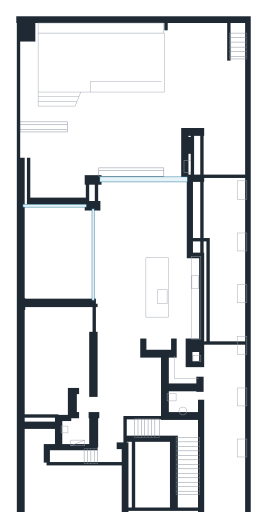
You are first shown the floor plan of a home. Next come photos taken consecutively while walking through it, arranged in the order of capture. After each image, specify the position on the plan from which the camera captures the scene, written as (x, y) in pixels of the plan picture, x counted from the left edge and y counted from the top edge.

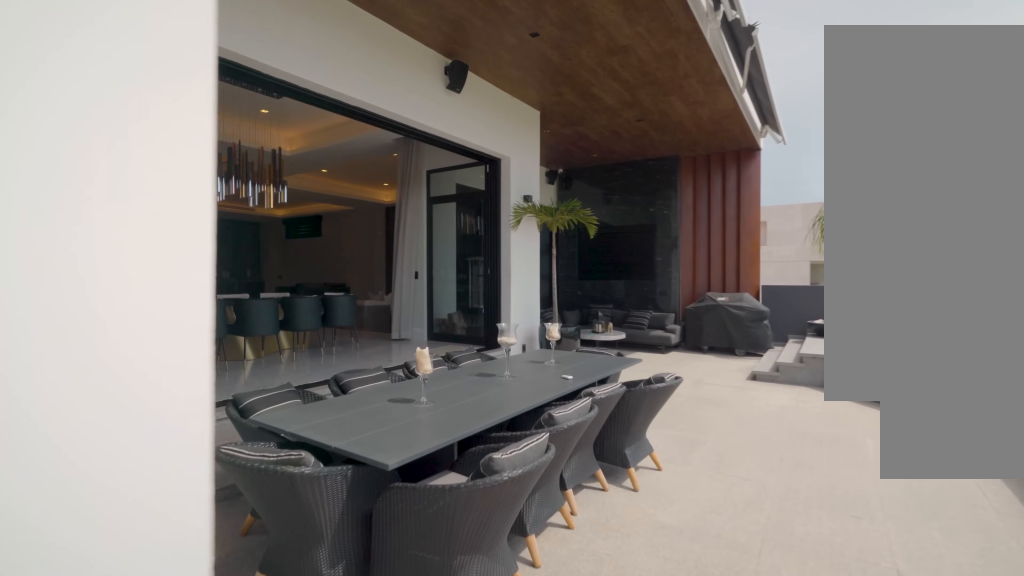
(189, 121)
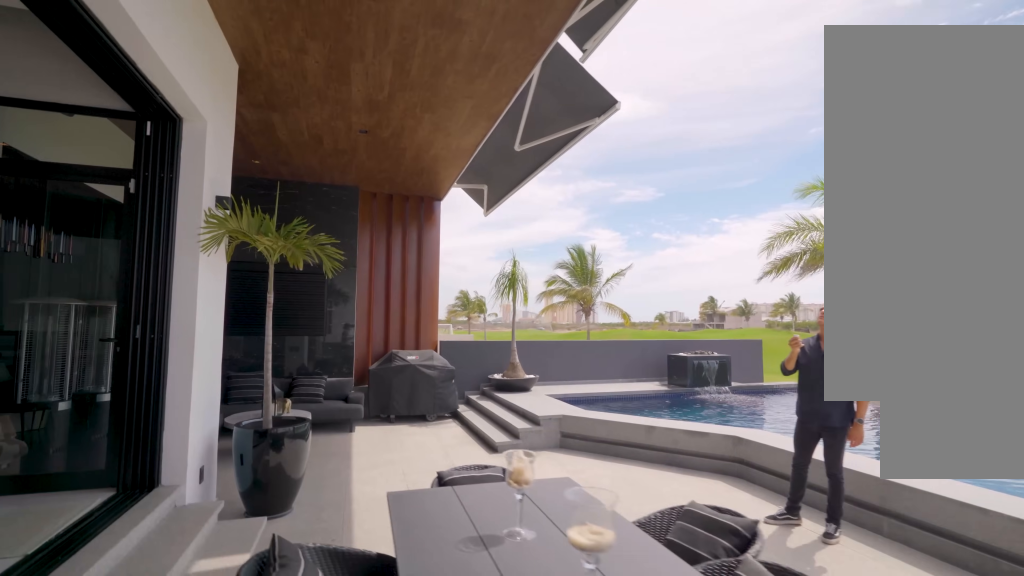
(173, 146)
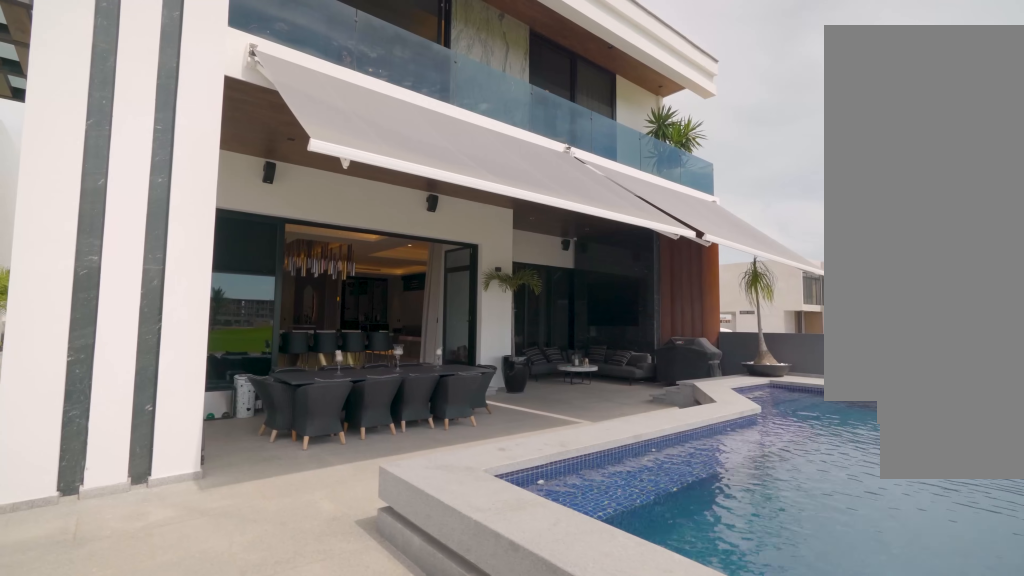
(186, 87)
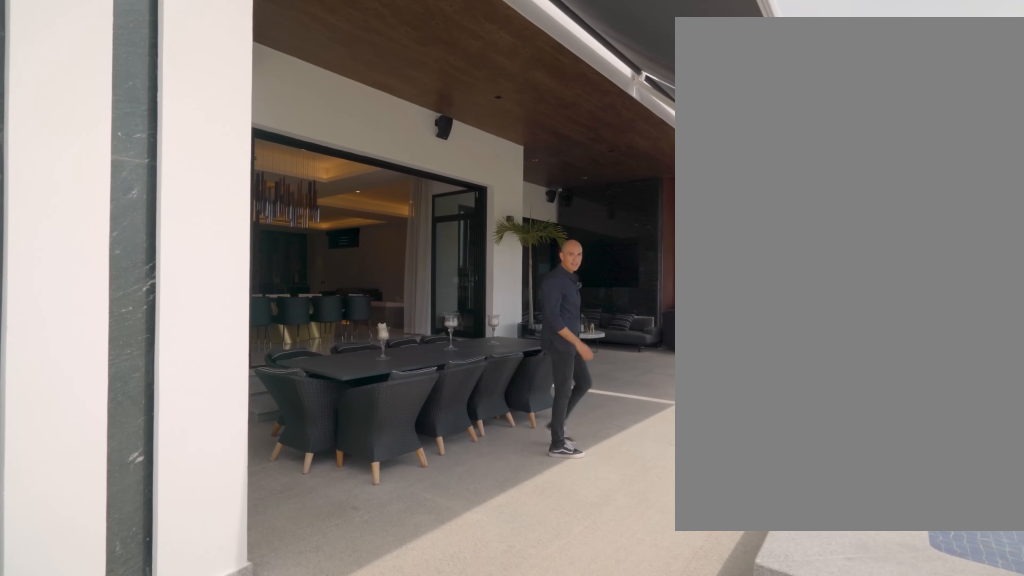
(186, 87)
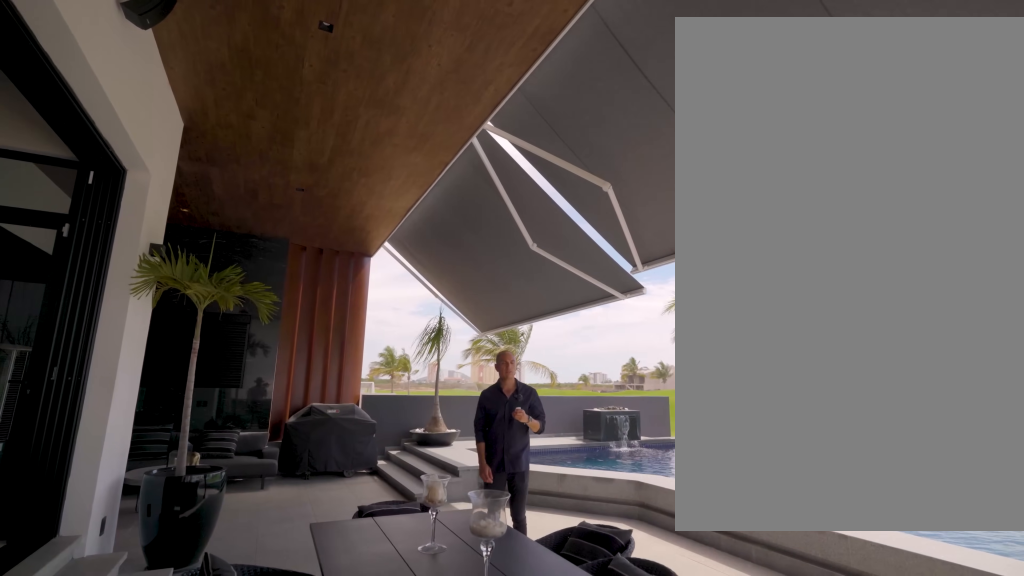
(178, 130)
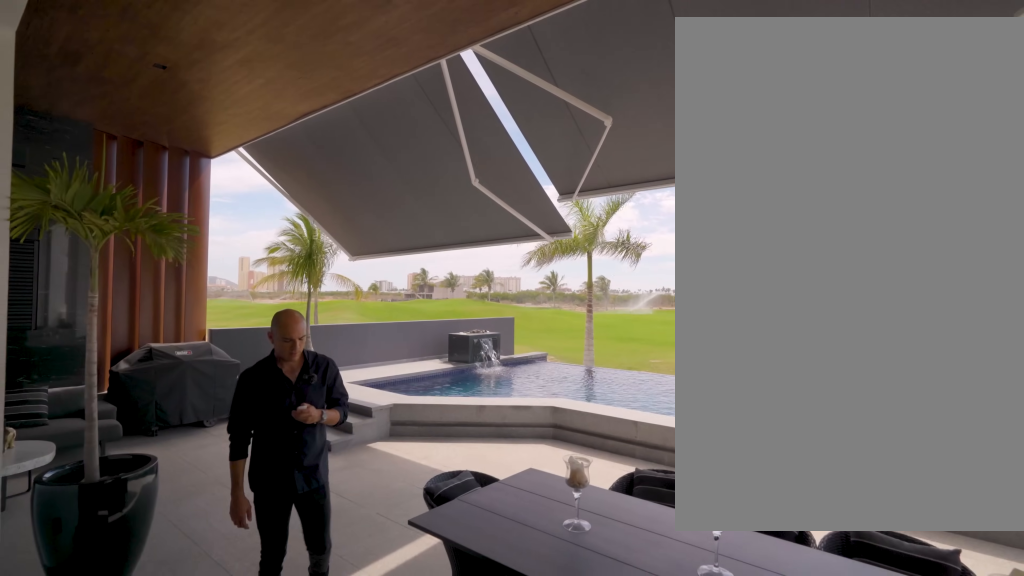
(133, 178)
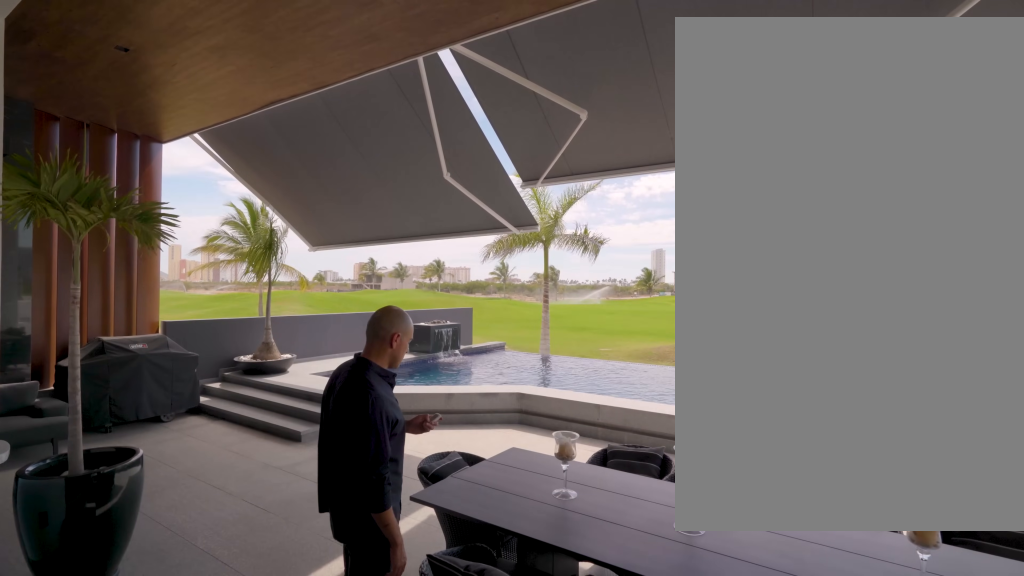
(133, 178)
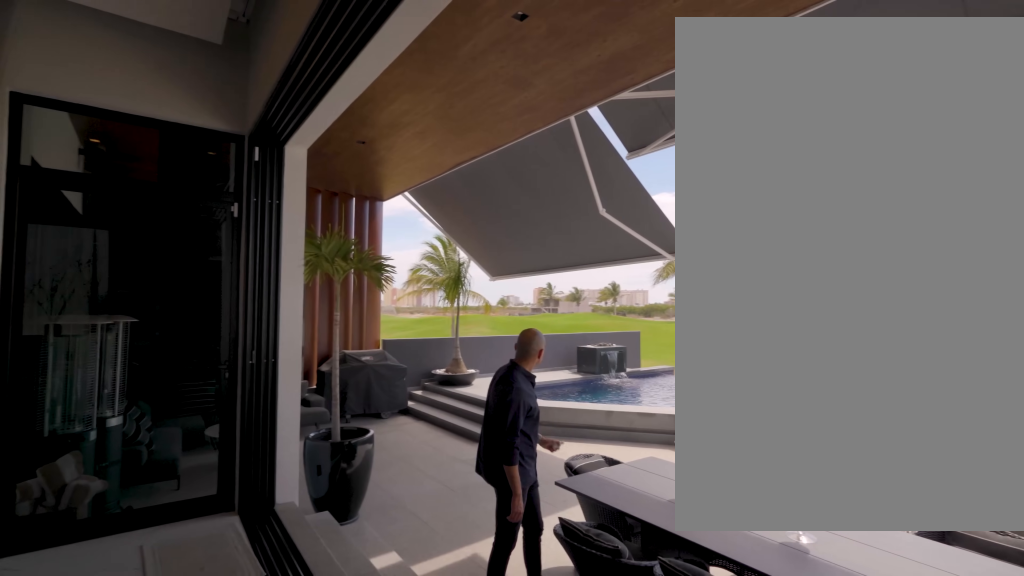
(155, 181)
